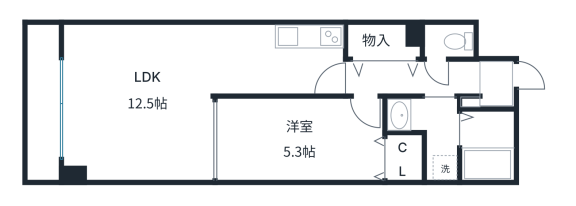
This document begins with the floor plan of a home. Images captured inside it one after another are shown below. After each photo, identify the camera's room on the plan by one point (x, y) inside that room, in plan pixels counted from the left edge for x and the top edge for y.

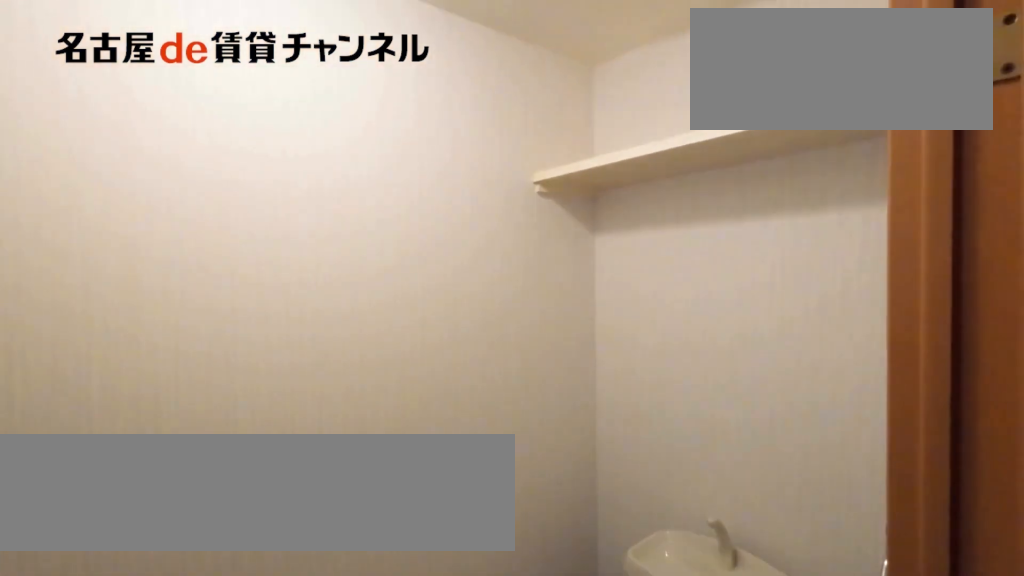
(448, 41)
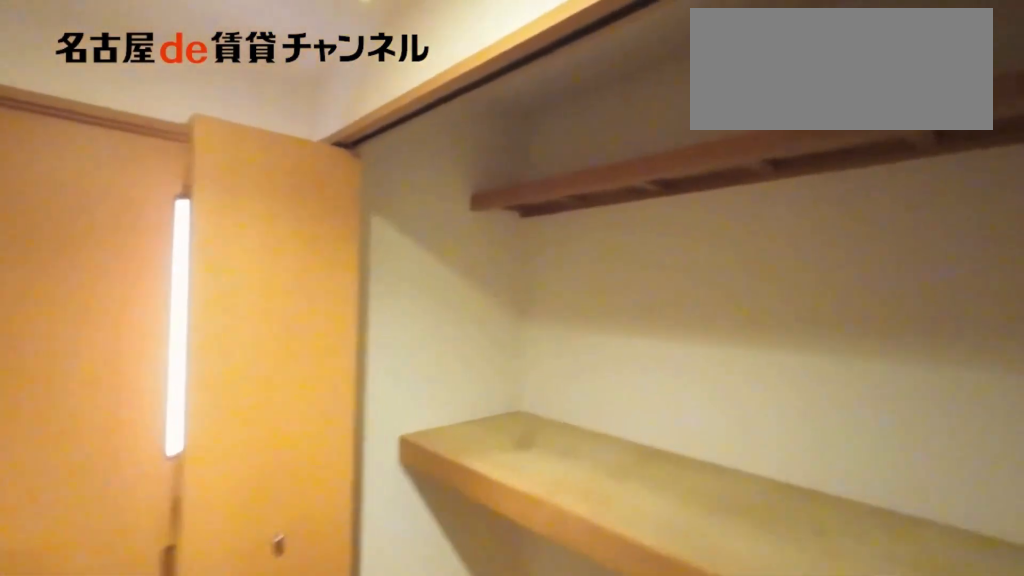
(380, 42)
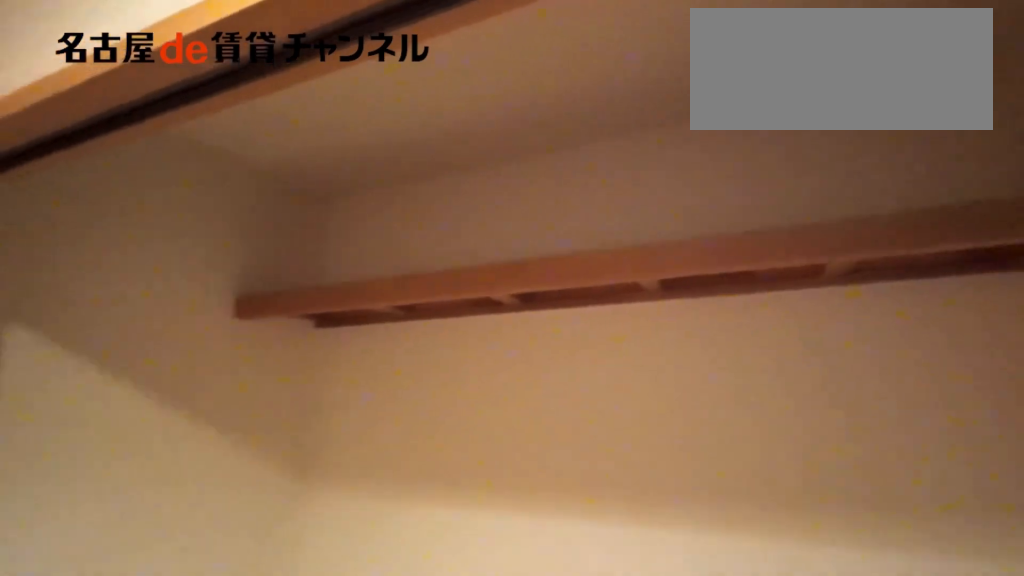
(380, 42)
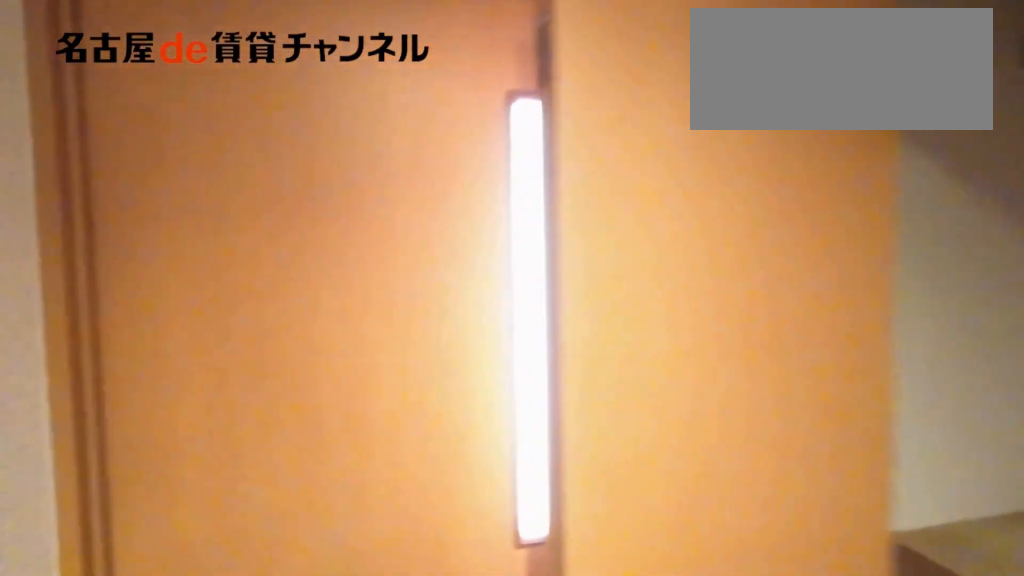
(414, 78)
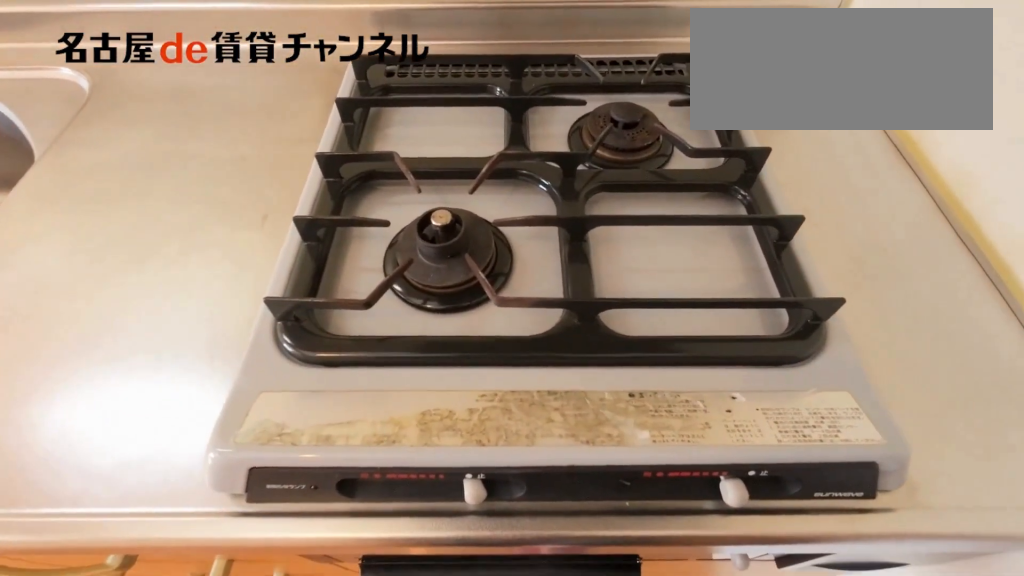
(309, 38)
